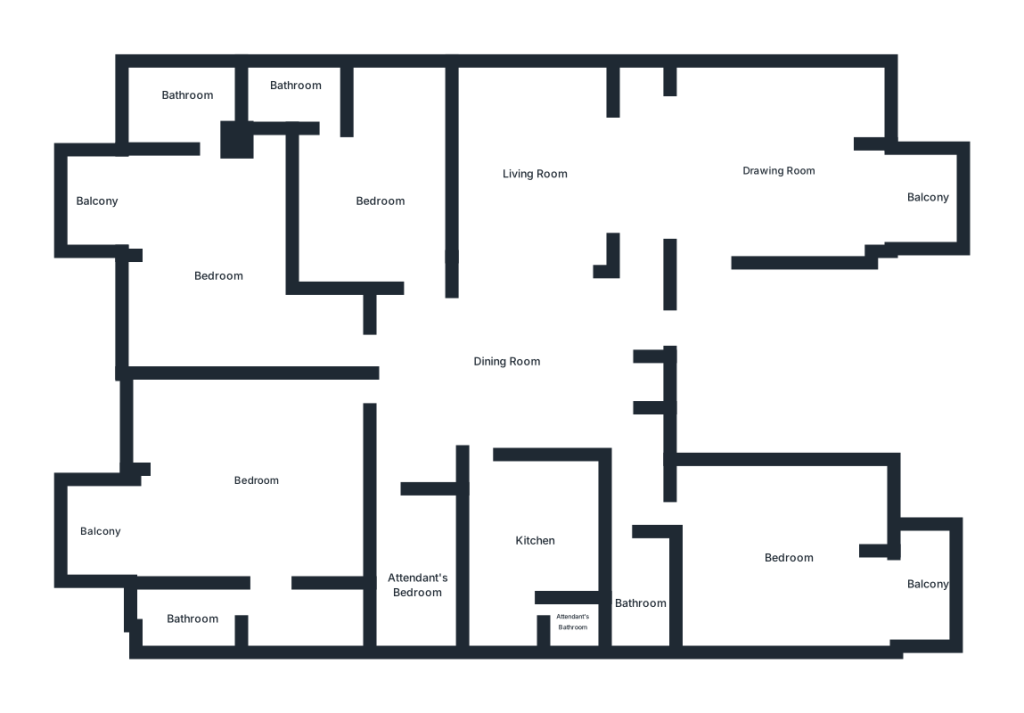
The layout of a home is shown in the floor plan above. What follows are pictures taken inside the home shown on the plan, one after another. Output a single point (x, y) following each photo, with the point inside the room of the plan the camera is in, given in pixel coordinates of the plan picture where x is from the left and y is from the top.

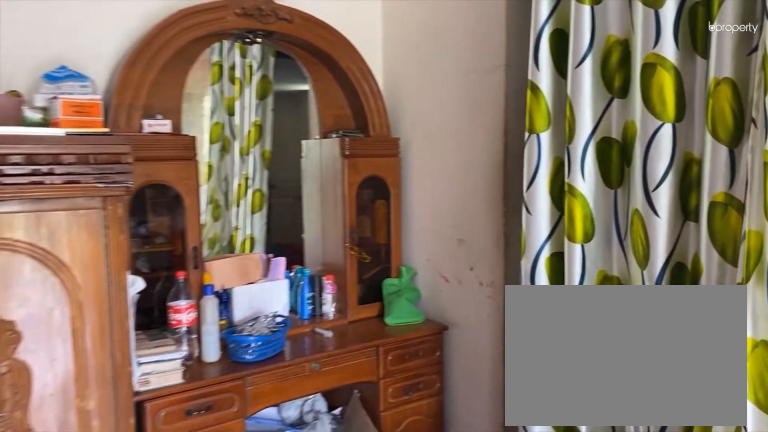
(257, 477)
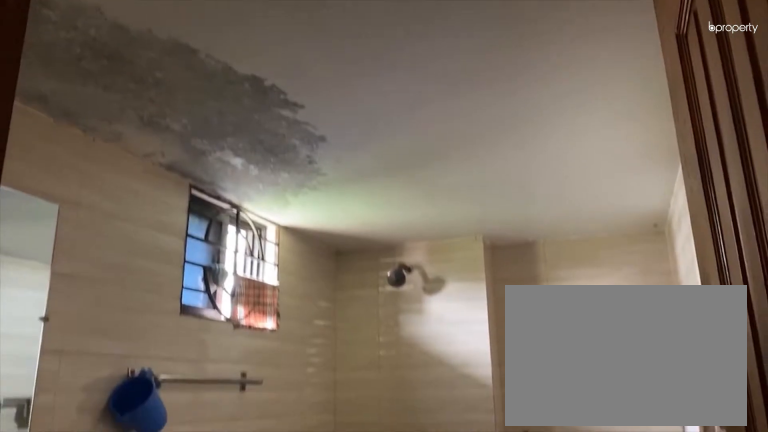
(193, 619)
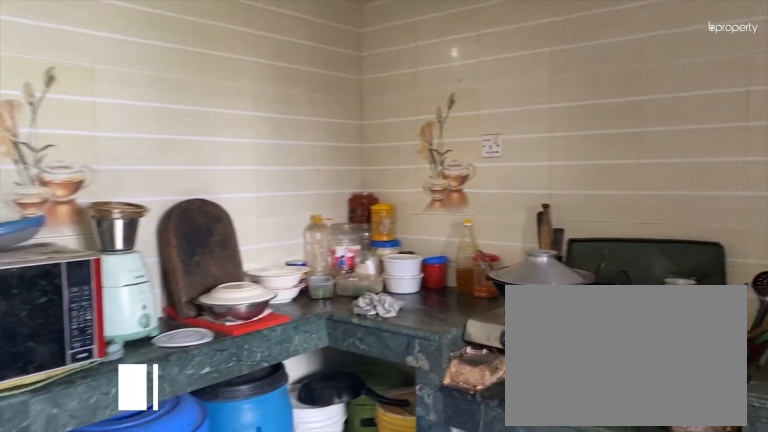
(537, 540)
